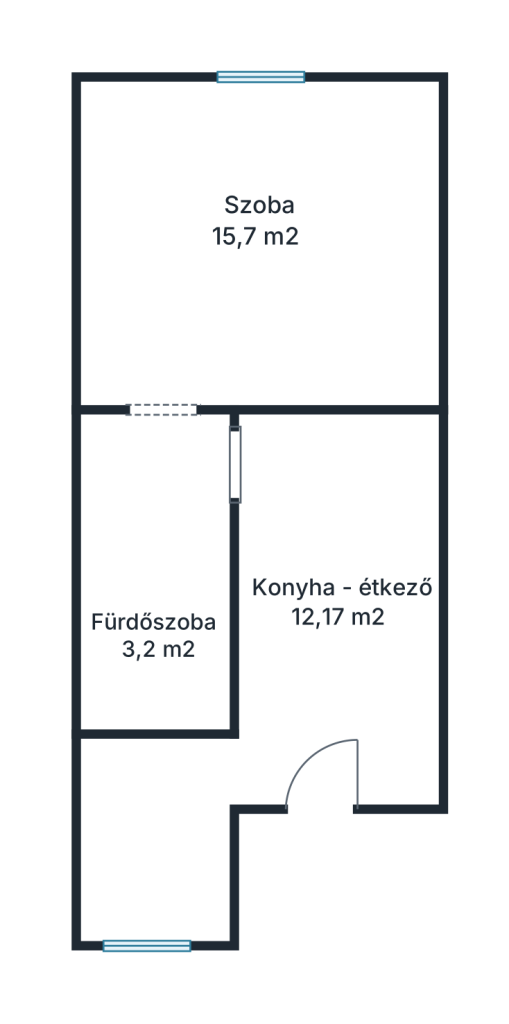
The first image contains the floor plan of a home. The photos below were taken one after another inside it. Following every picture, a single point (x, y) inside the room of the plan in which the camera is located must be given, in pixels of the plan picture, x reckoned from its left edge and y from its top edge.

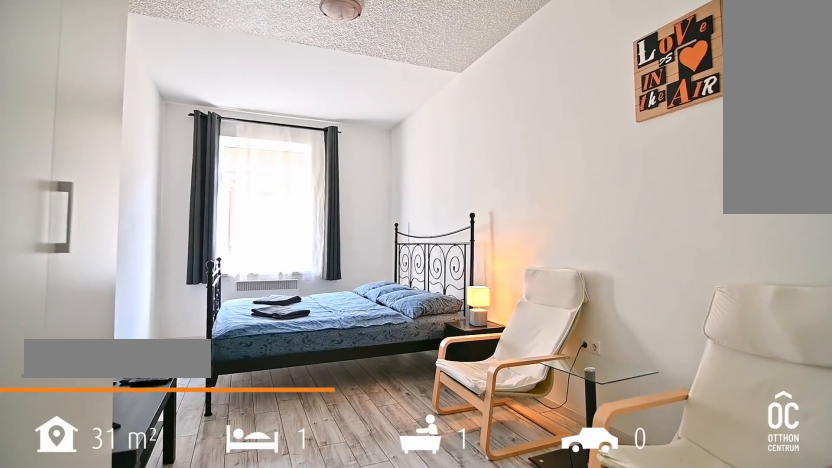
(261, 241)
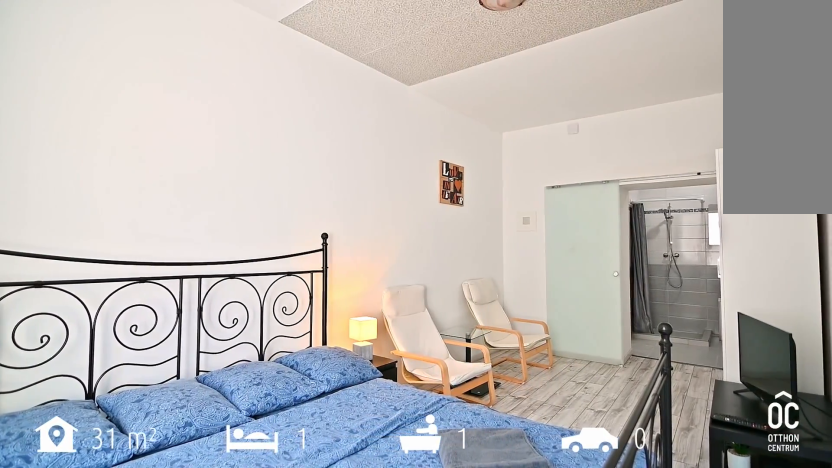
(261, 240)
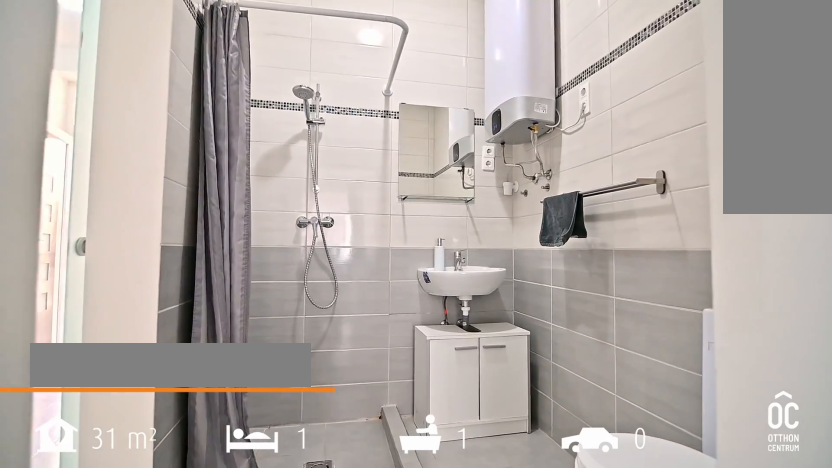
(150, 565)
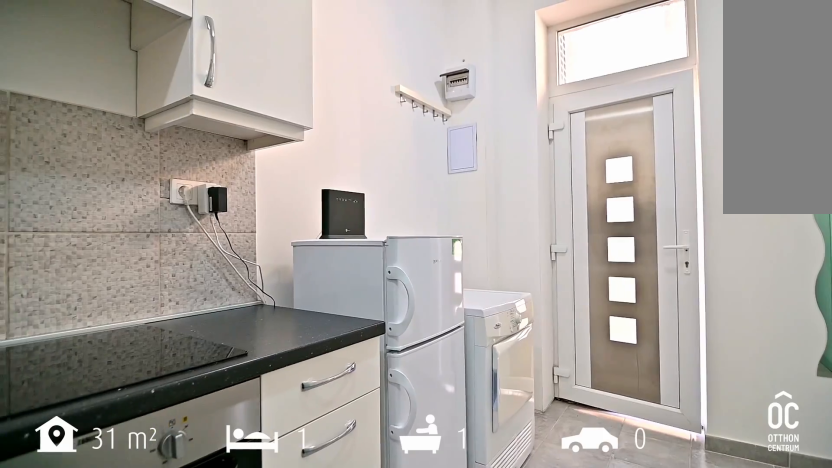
(336, 620)
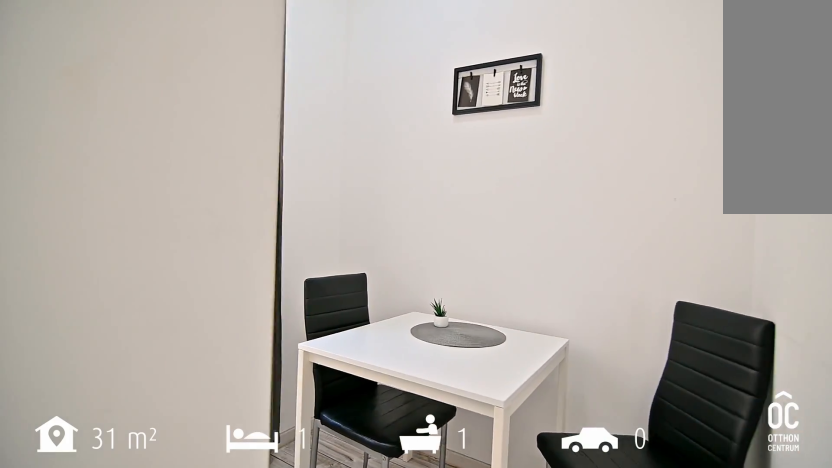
(153, 836)
